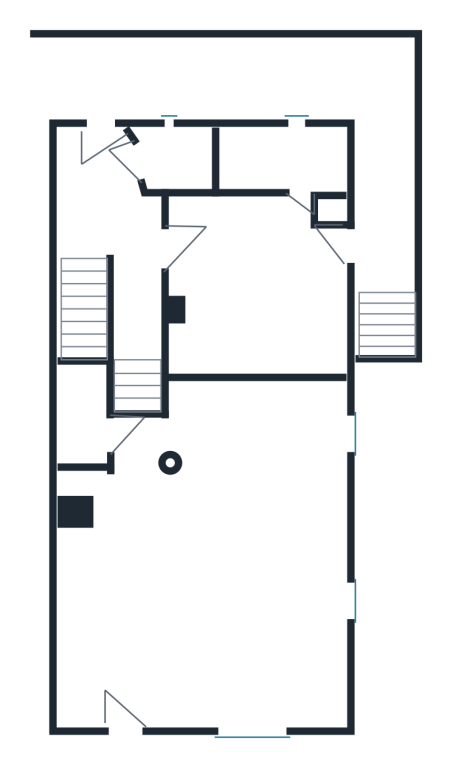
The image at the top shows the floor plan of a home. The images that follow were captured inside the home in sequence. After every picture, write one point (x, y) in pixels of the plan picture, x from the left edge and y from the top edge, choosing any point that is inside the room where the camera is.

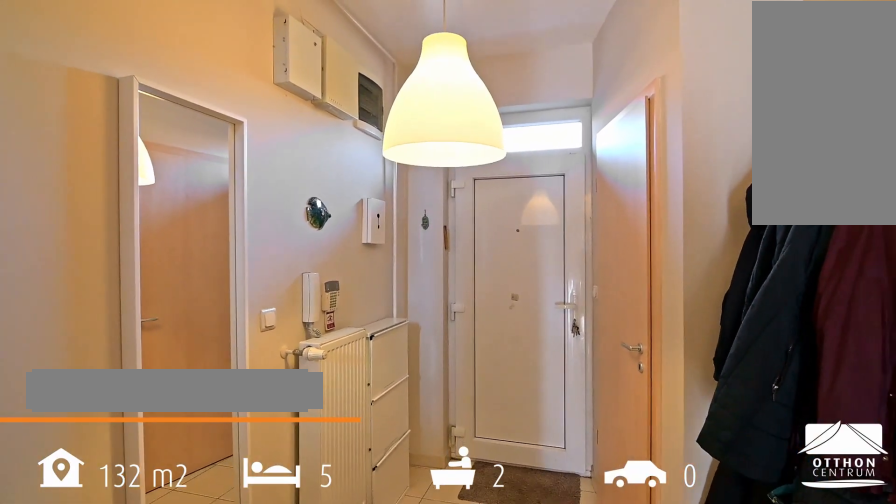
(103, 187)
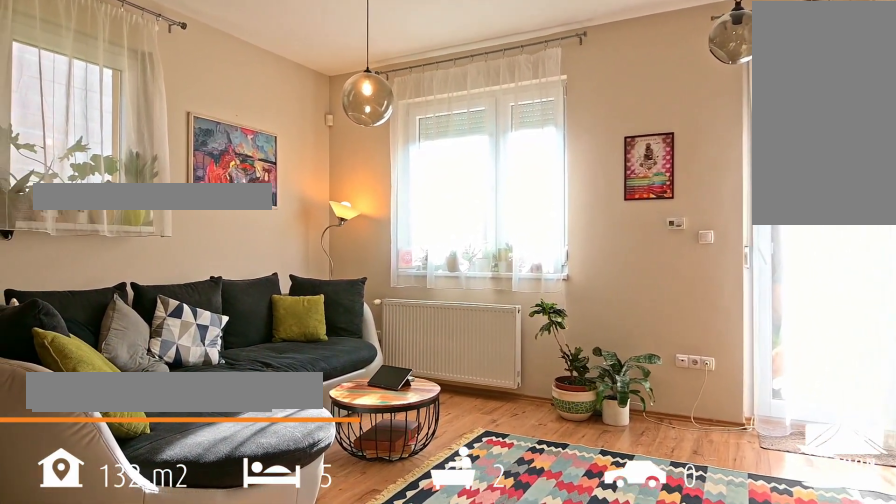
(213, 556)
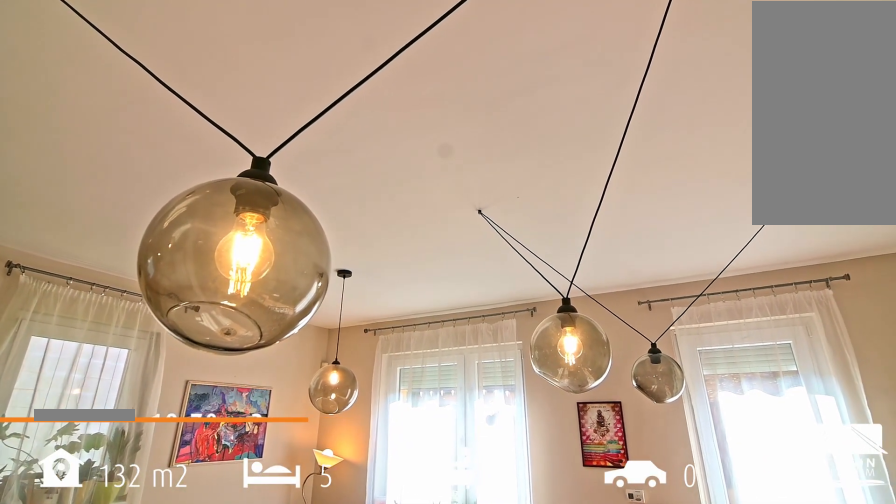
(213, 556)
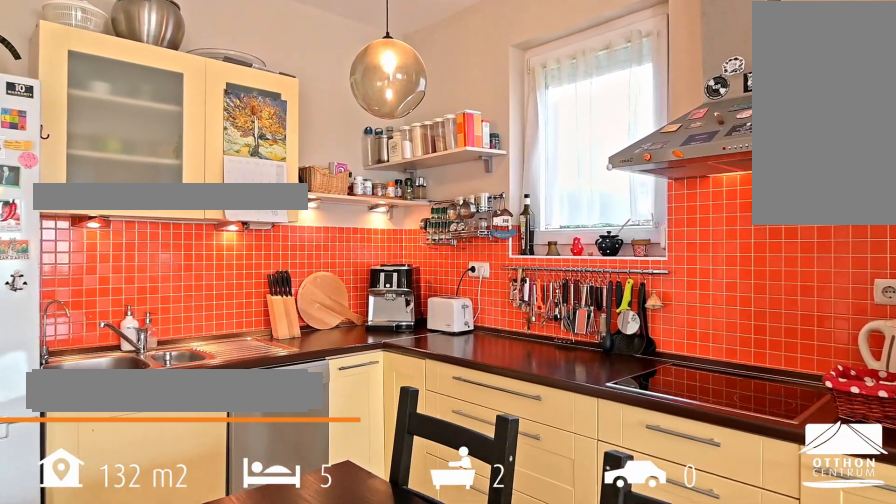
(247, 447)
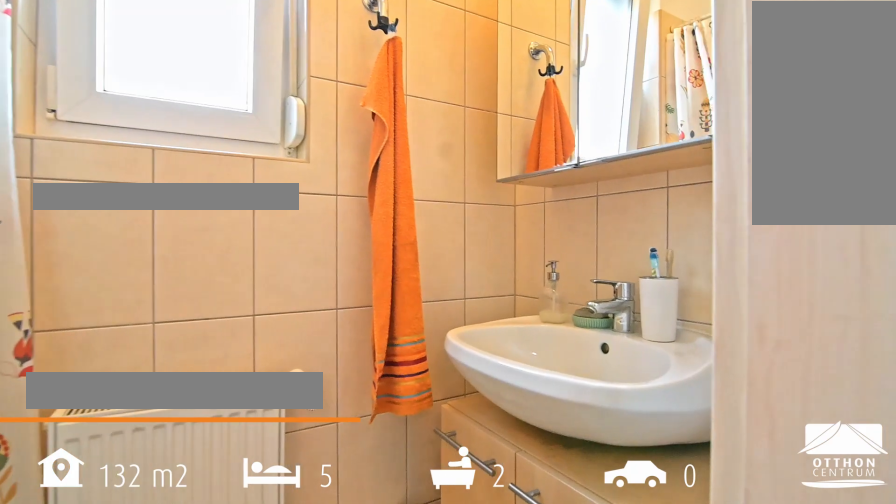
(284, 160)
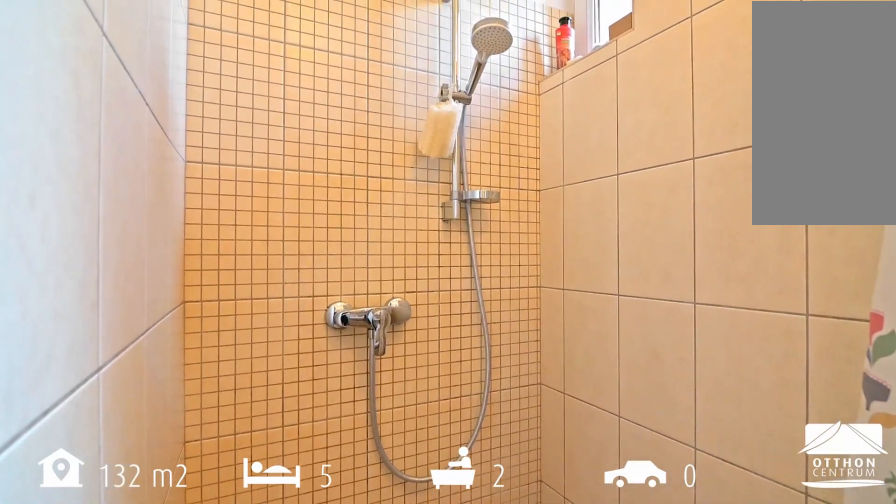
(285, 160)
